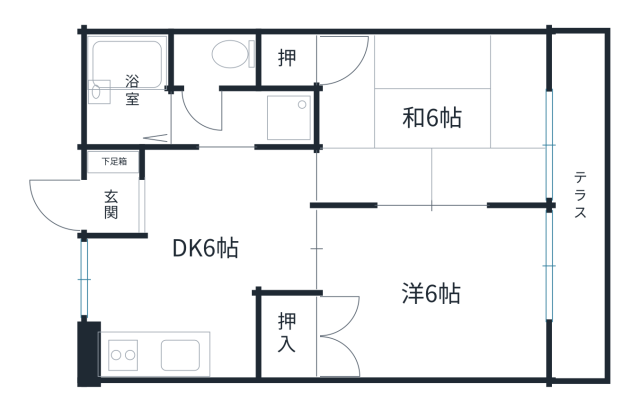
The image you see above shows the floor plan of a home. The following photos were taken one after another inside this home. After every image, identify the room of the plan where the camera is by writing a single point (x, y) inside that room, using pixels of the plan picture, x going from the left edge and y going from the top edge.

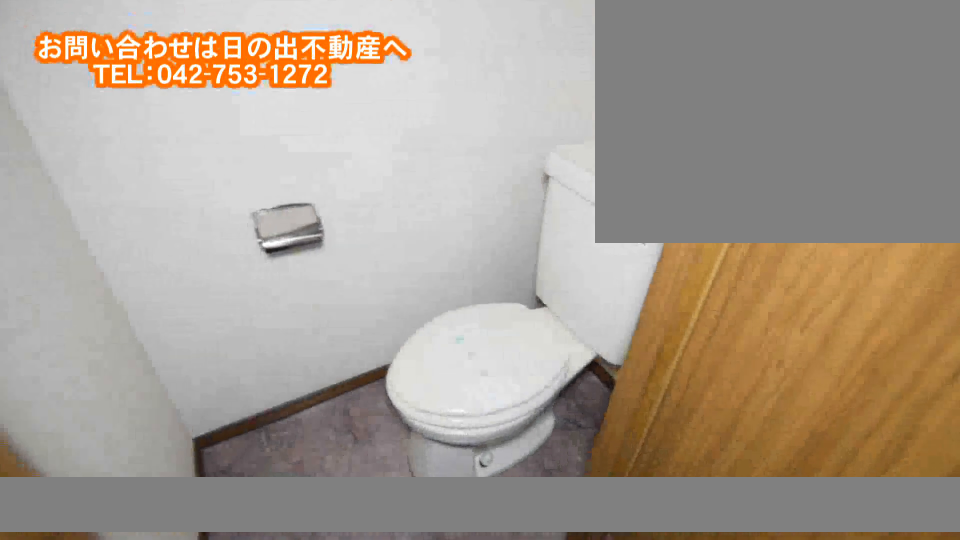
(208, 56)
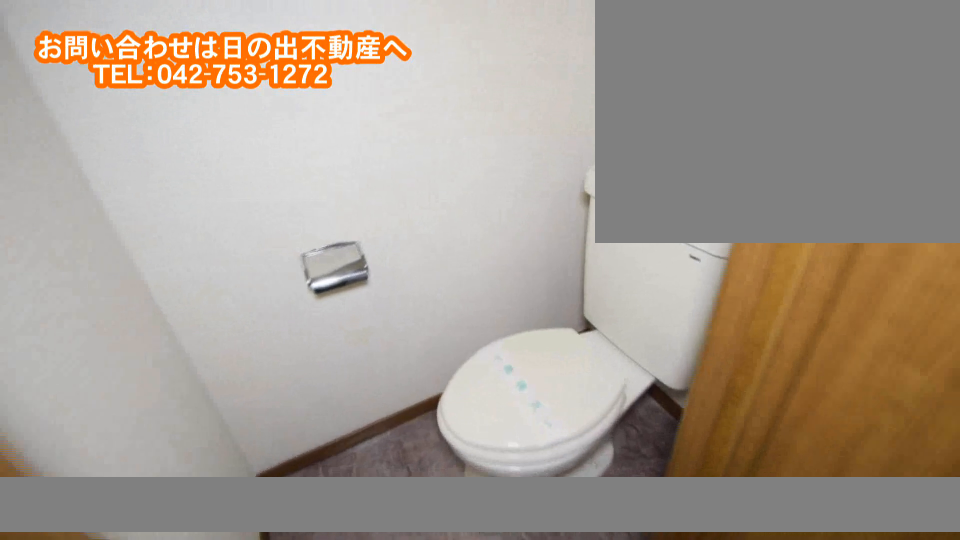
(208, 56)
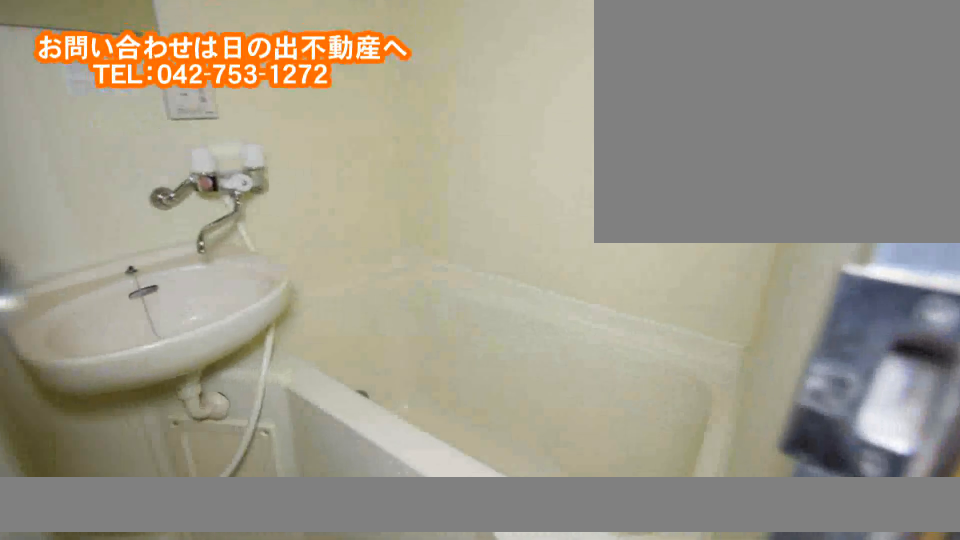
(130, 104)
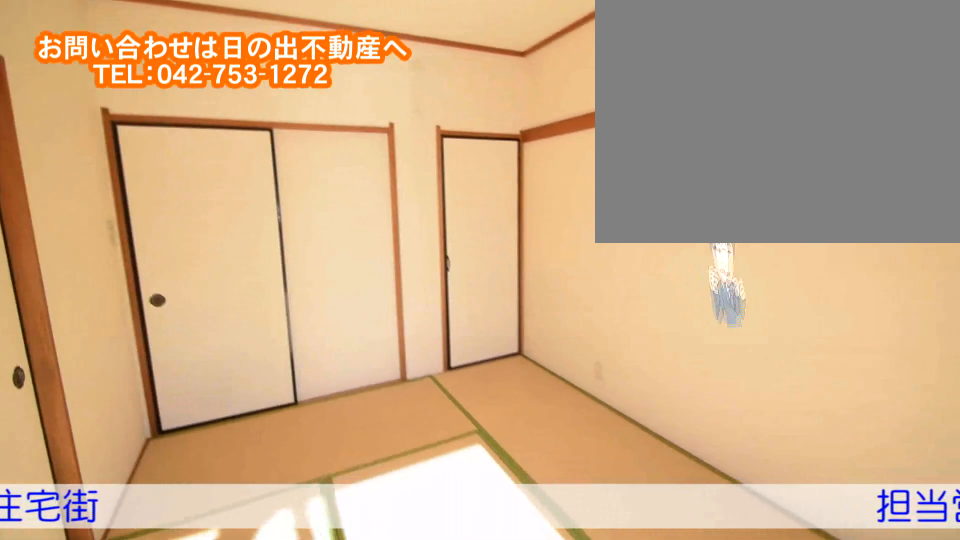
(487, 117)
